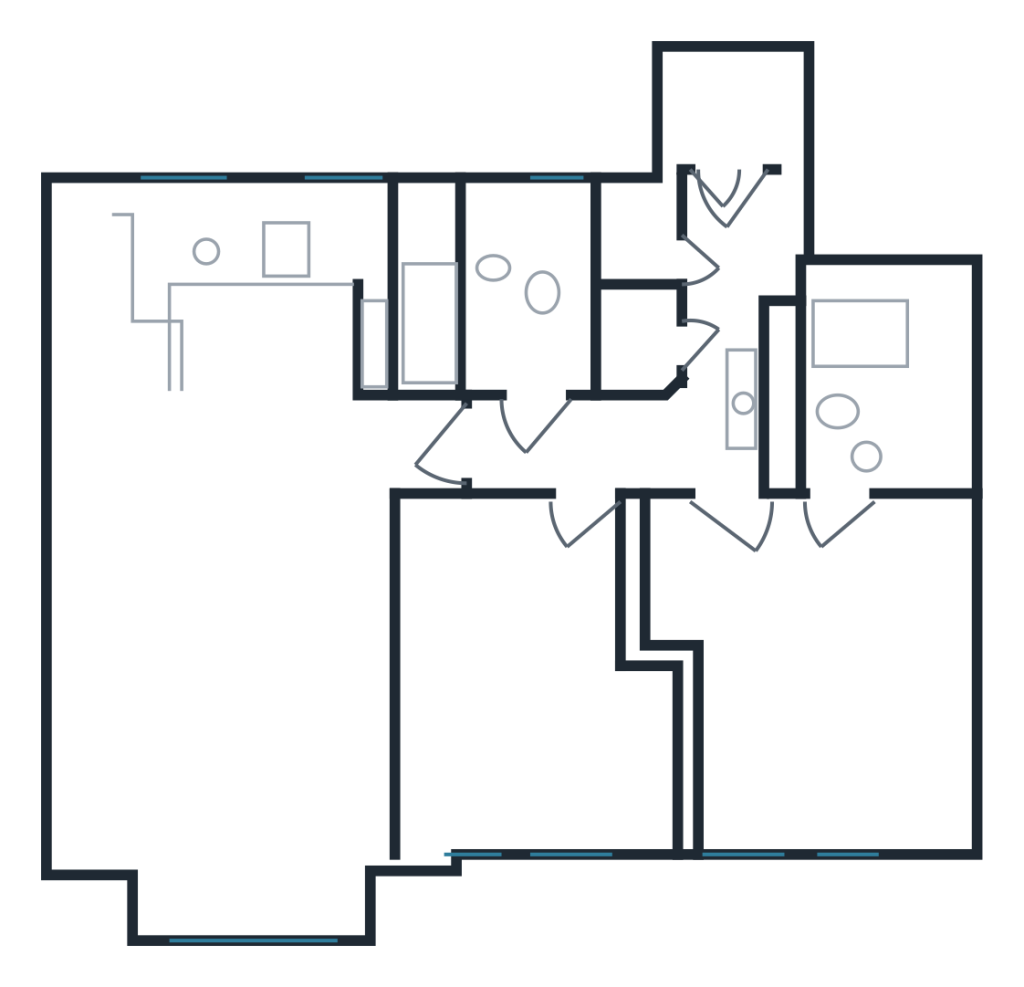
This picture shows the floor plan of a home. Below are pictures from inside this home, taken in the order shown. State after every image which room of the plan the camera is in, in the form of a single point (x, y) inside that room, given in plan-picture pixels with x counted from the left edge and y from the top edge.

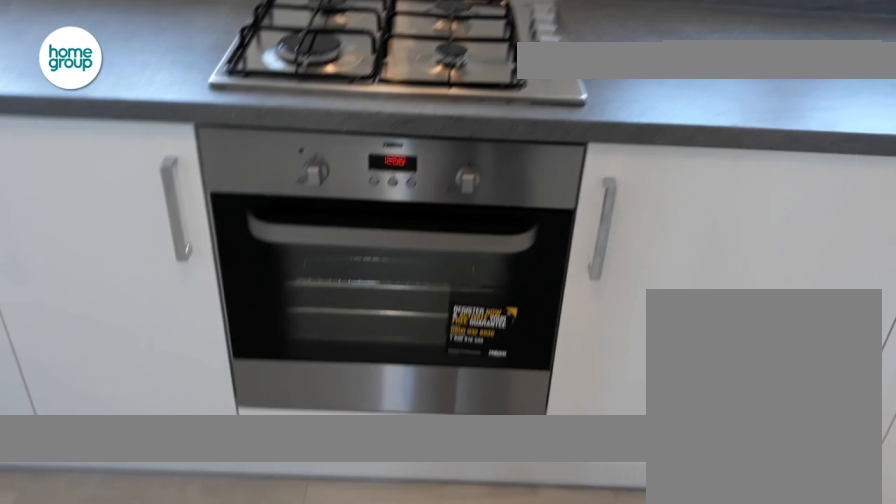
(281, 578)
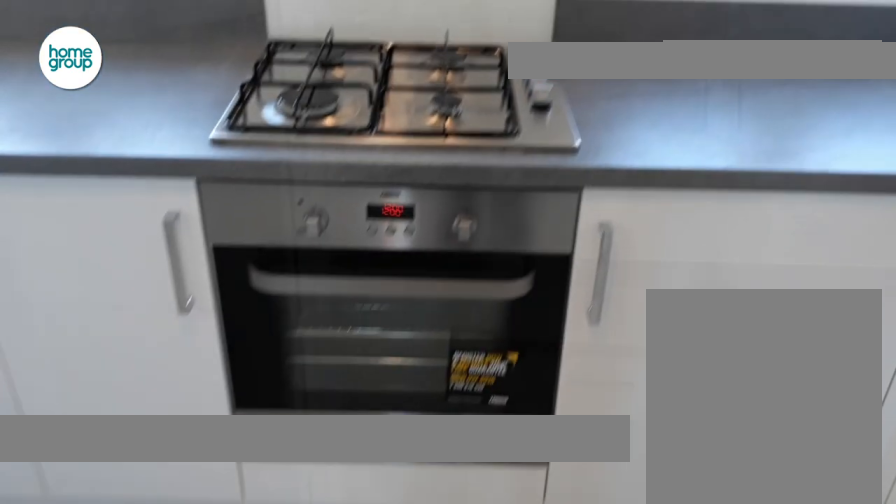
(281, 578)
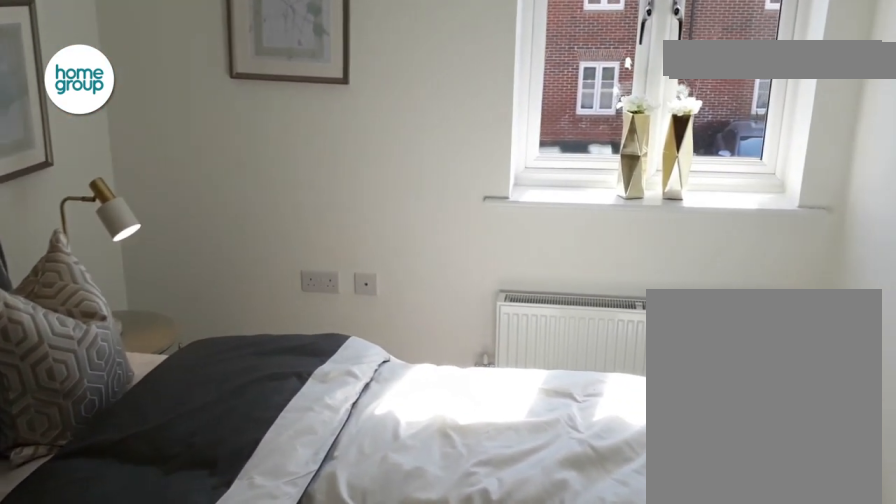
(806, 655)
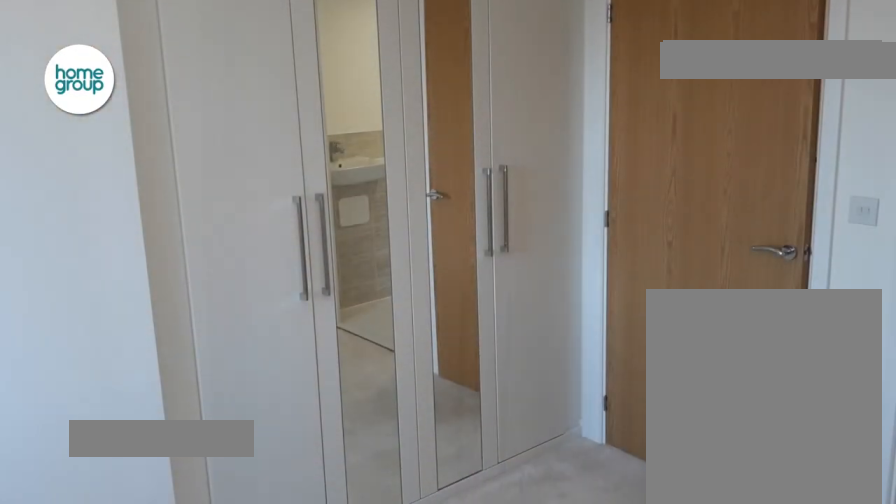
(806, 655)
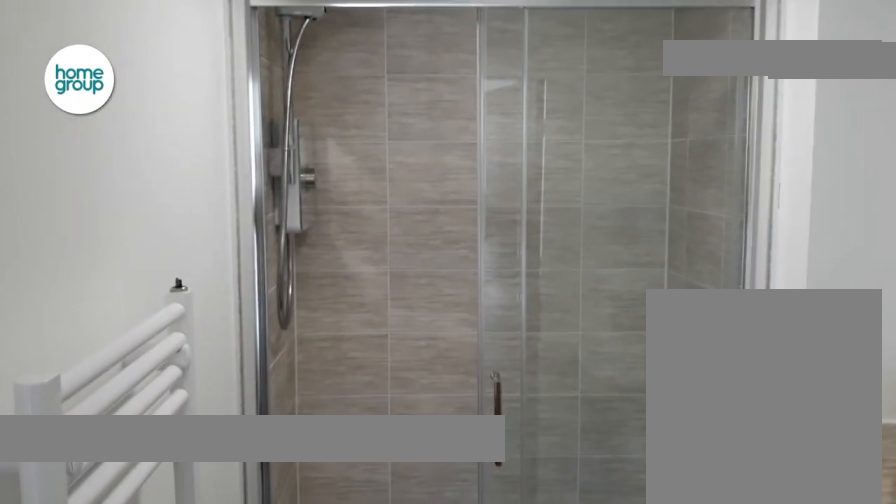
(874, 404)
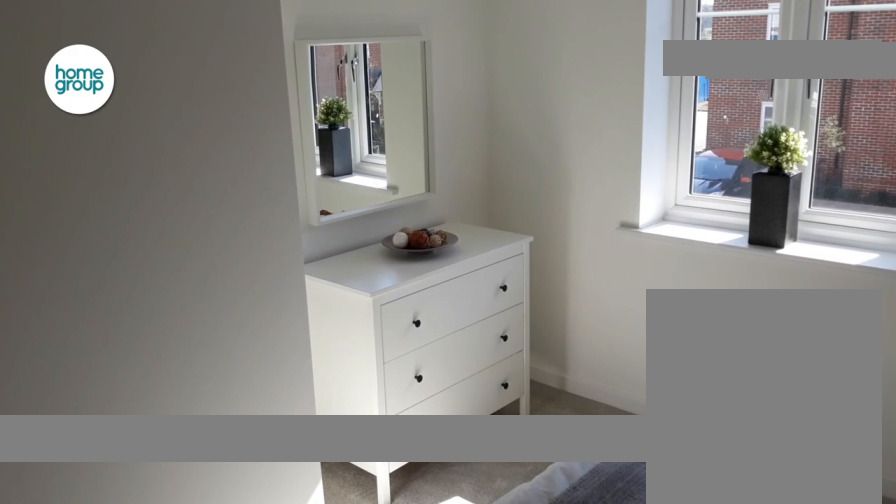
(531, 669)
